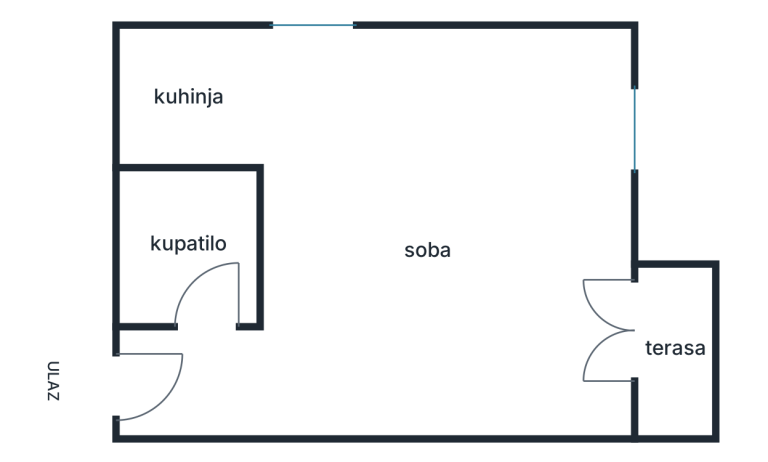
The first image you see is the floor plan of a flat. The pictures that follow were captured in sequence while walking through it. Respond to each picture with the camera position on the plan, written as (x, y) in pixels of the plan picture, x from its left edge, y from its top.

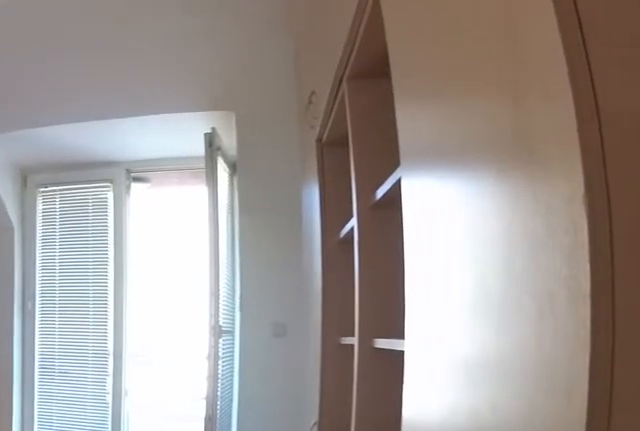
(247, 389)
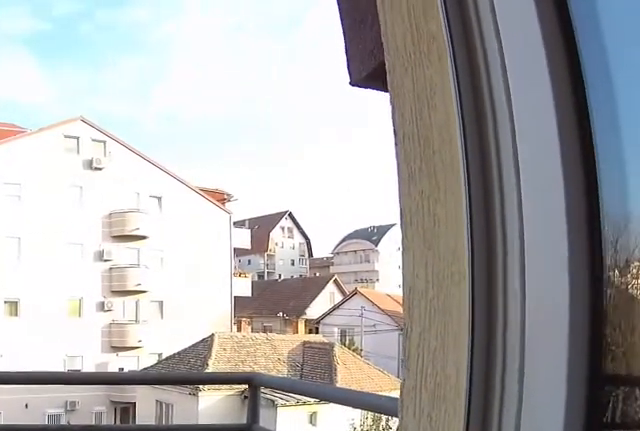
(574, 355)
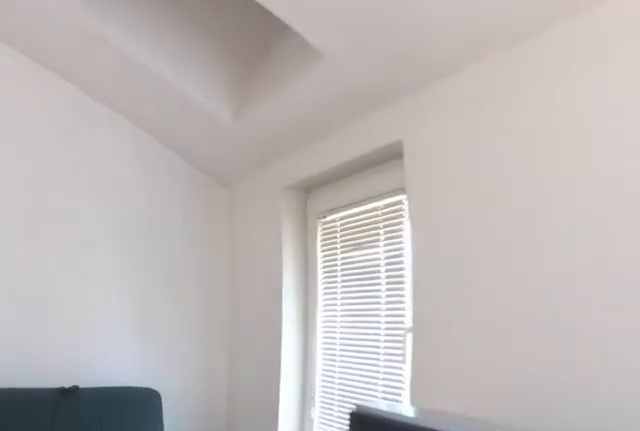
(507, 226)
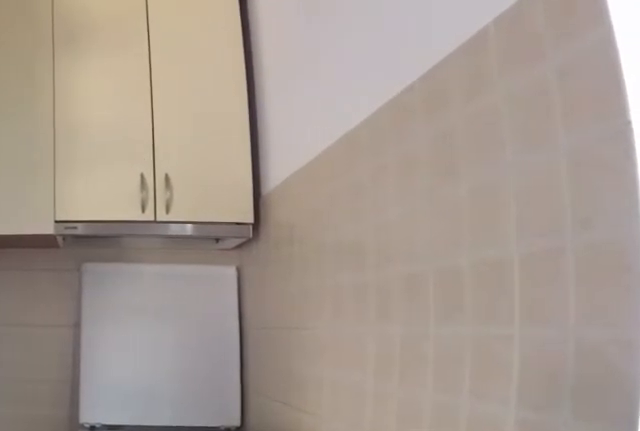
(206, 88)
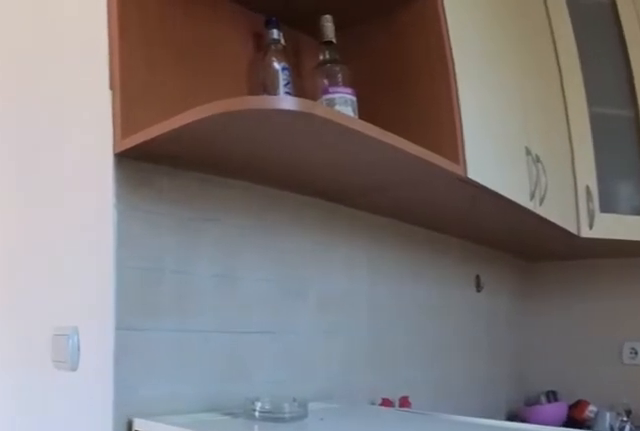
(228, 45)
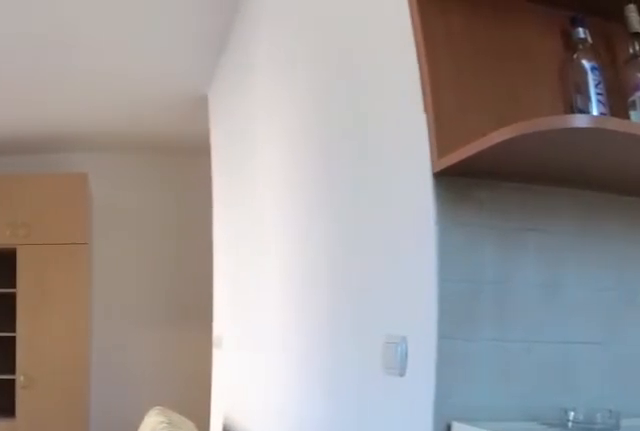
(232, 35)
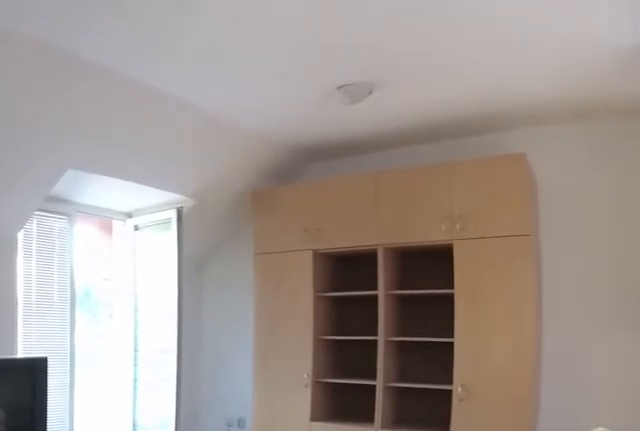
(243, 32)
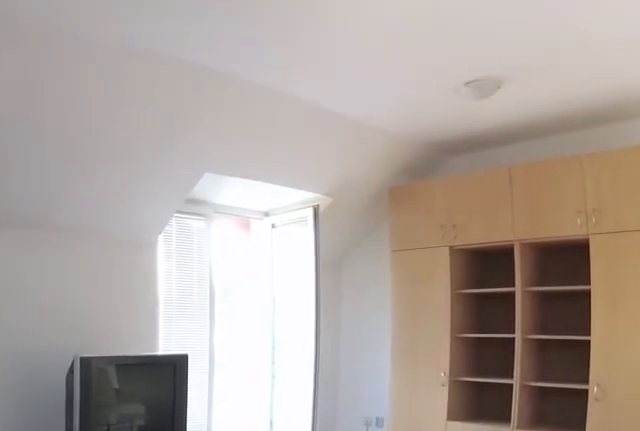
(257, 49)
